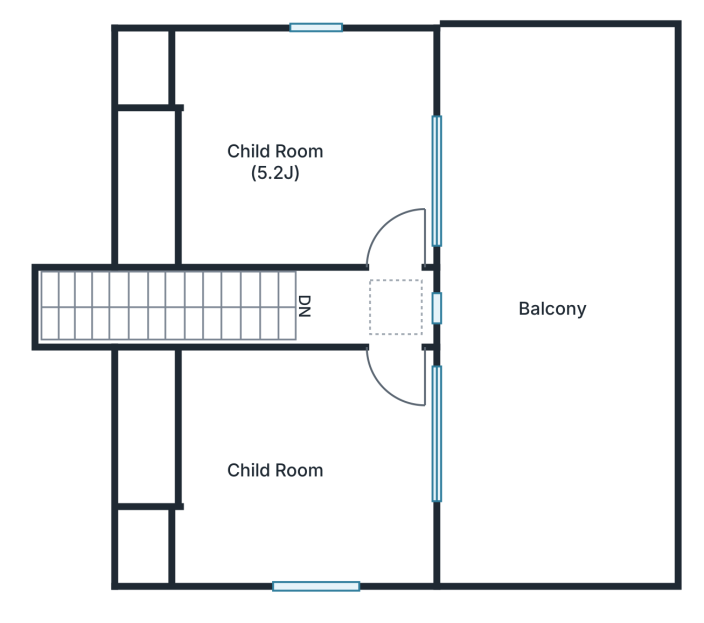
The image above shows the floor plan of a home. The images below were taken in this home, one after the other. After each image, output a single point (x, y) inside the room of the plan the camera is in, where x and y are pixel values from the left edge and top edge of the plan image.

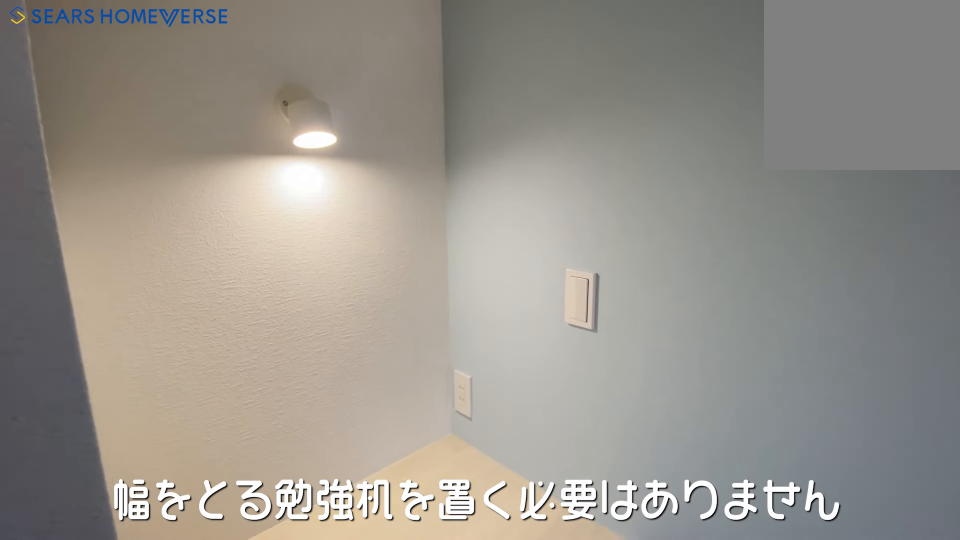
(291, 159)
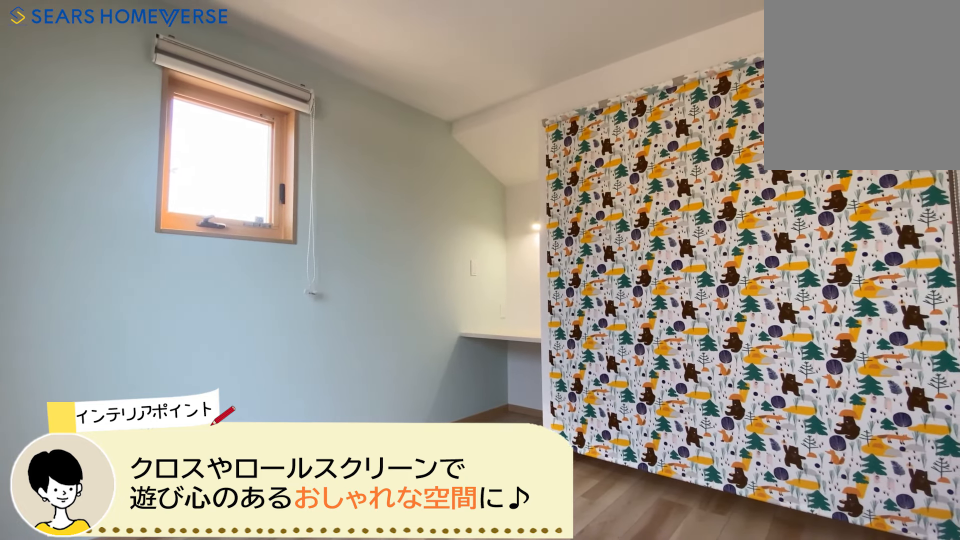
(299, 450)
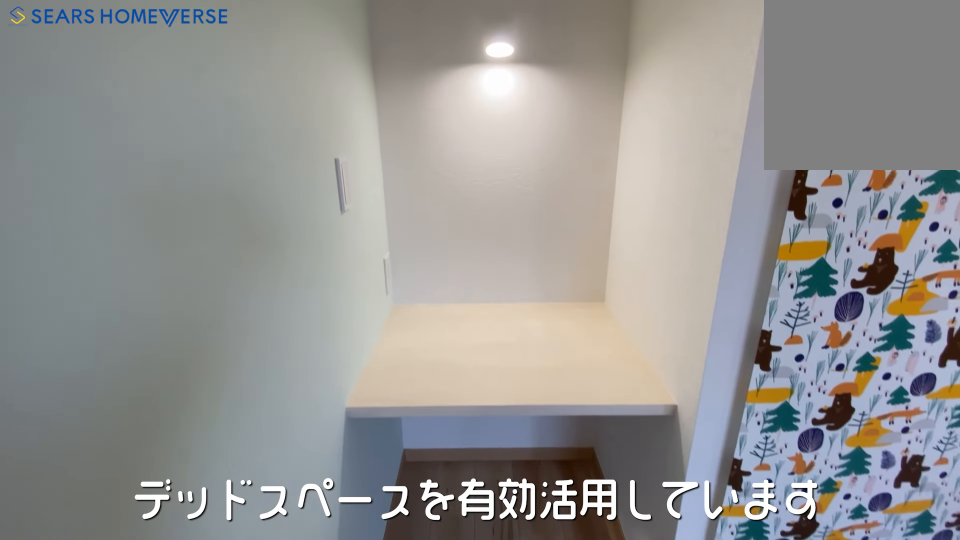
(300, 449)
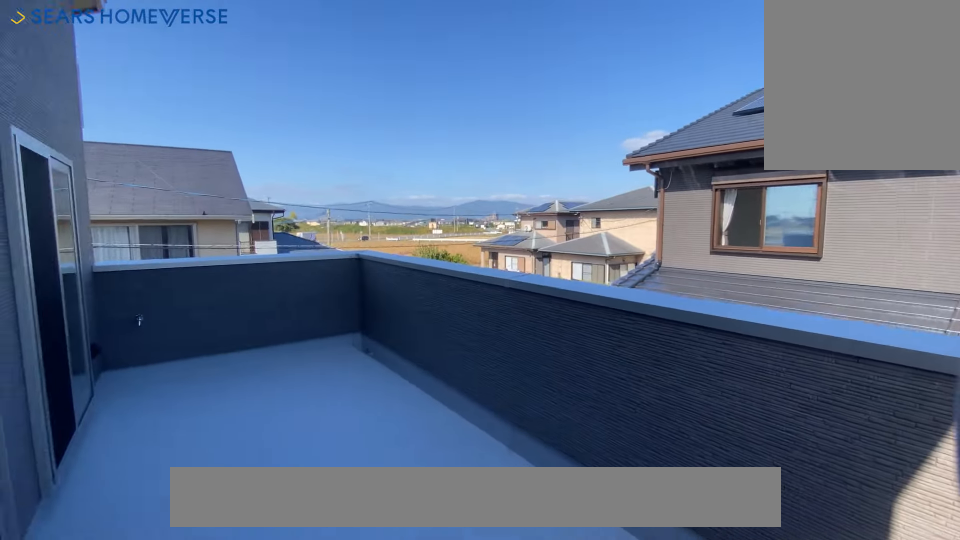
(554, 311)
